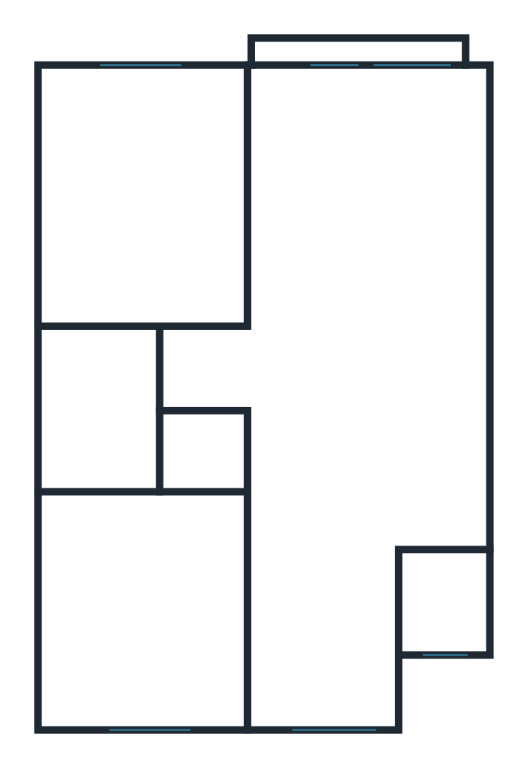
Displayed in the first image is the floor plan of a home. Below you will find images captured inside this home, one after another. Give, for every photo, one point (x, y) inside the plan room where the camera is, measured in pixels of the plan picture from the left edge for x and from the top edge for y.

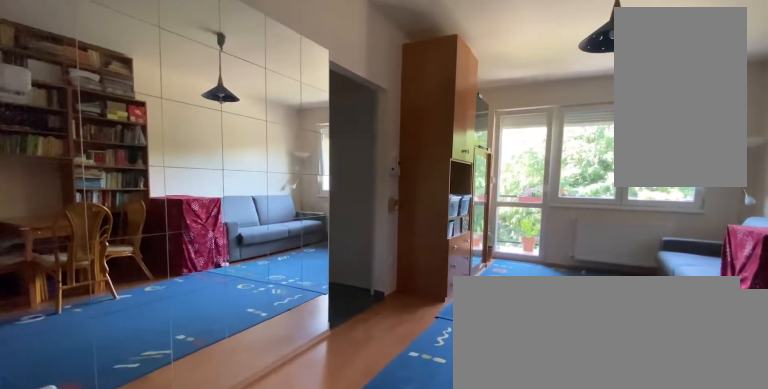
(342, 354)
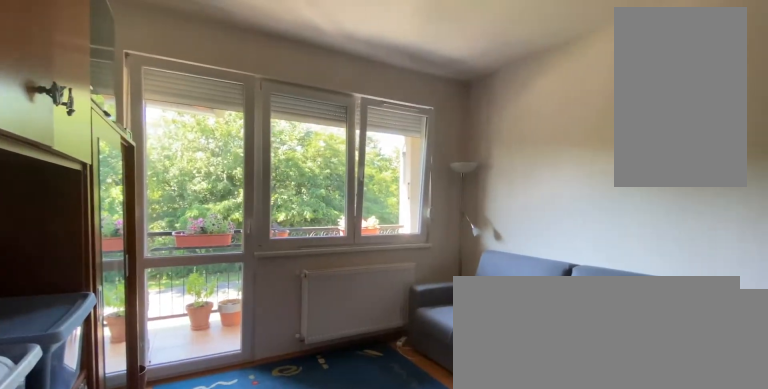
(342, 354)
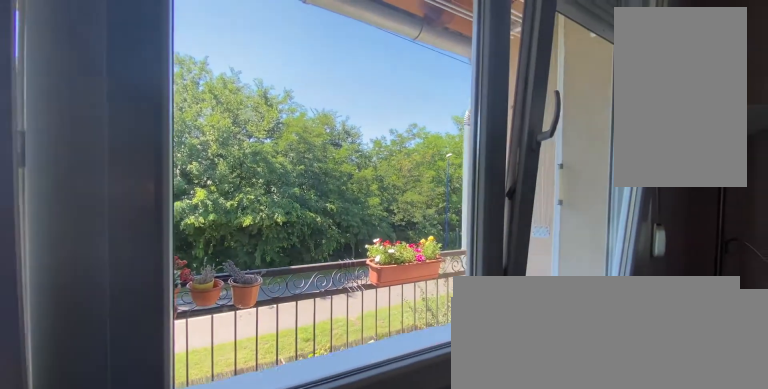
(342, 354)
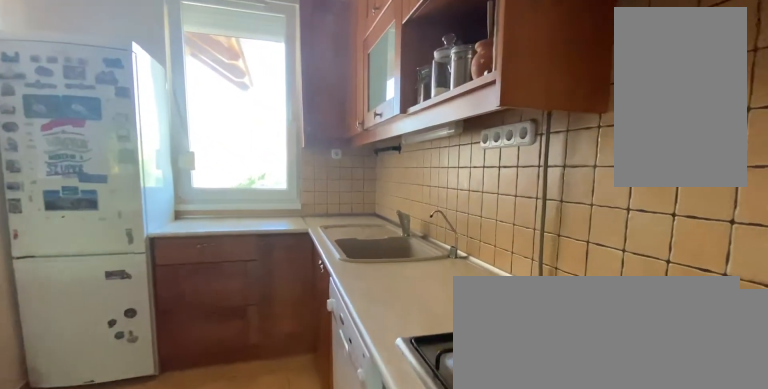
(318, 615)
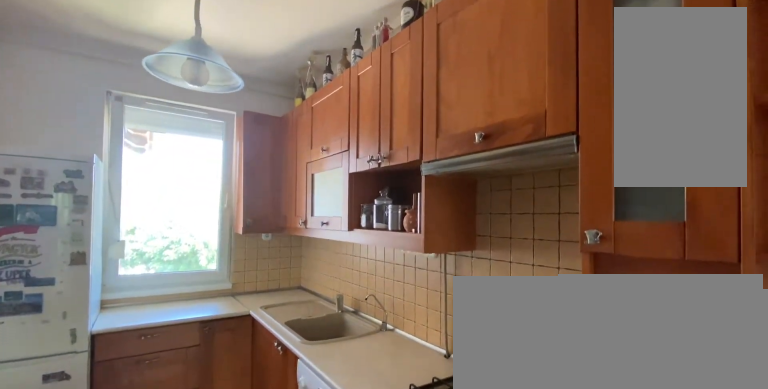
(318, 615)
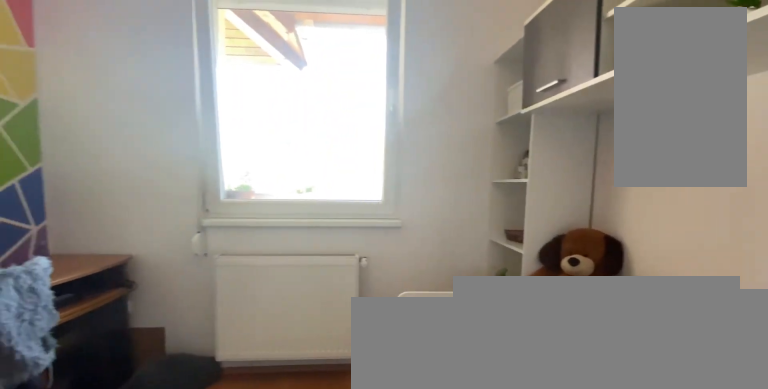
(160, 615)
